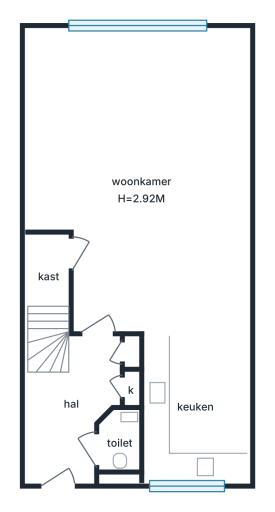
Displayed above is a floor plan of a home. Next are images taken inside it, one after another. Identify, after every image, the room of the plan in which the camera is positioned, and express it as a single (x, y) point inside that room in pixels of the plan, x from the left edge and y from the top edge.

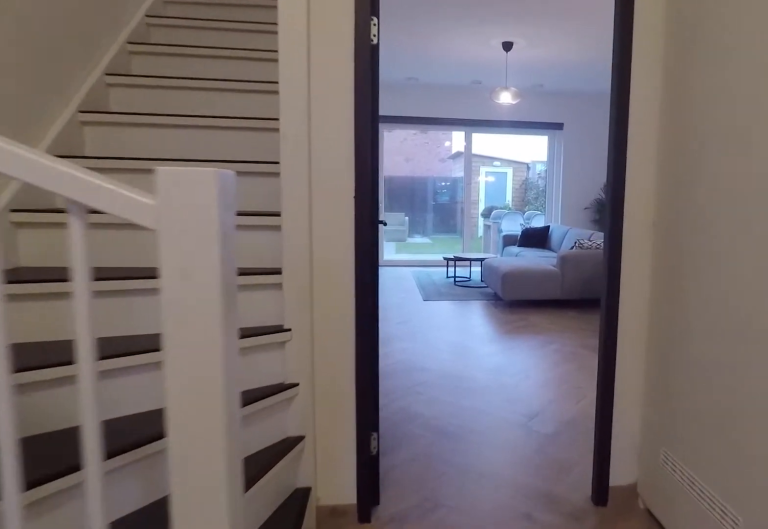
(71, 410)
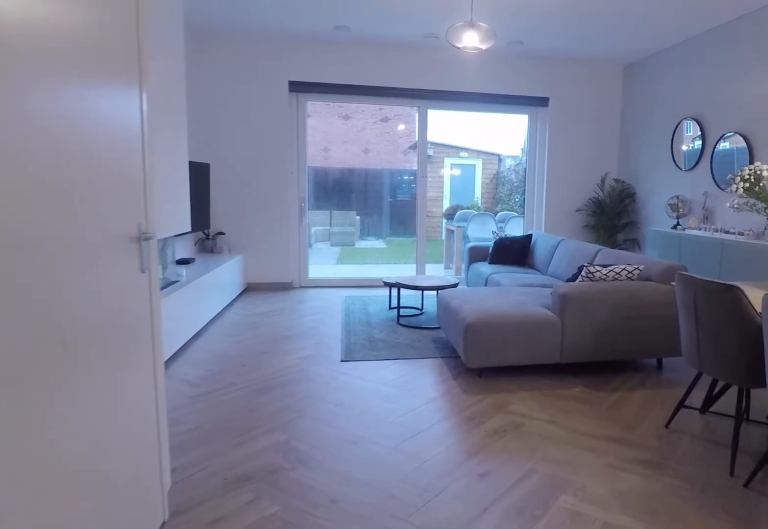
(148, 215)
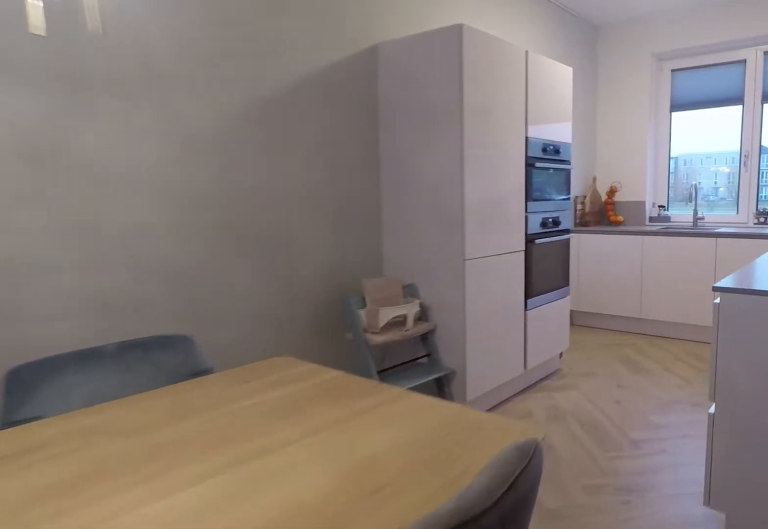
(148, 215)
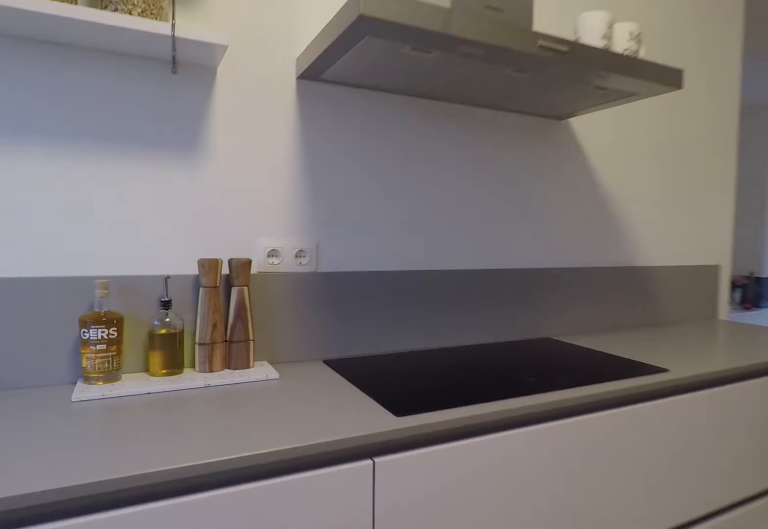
(196, 405)
